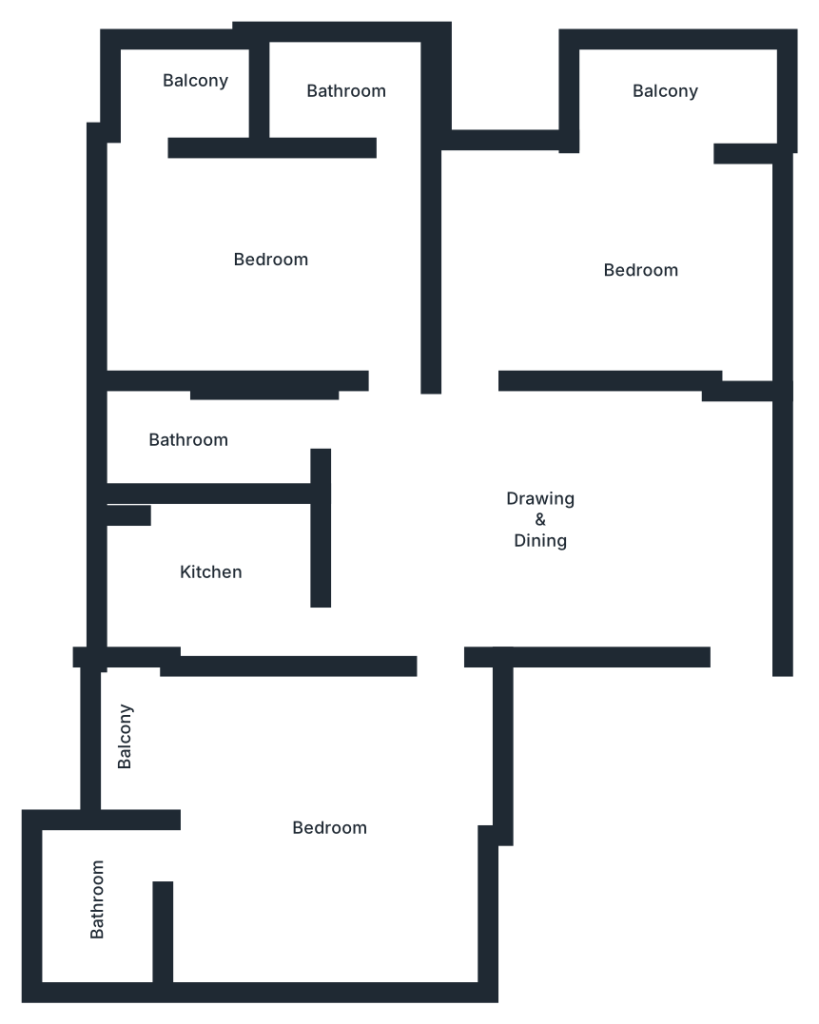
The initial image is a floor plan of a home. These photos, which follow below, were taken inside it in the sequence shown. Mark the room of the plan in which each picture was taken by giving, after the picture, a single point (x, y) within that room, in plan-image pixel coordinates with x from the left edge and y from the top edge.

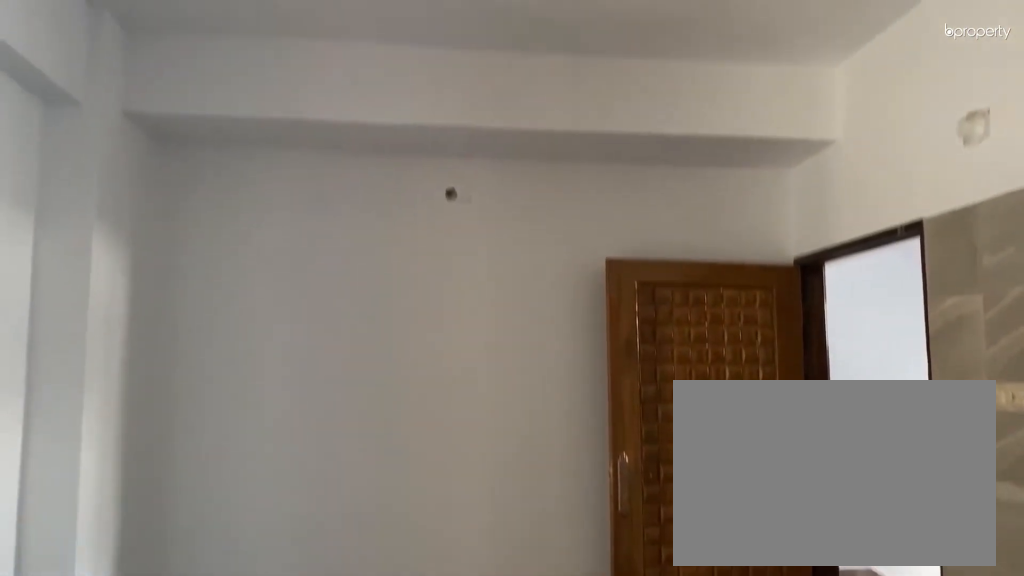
(543, 497)
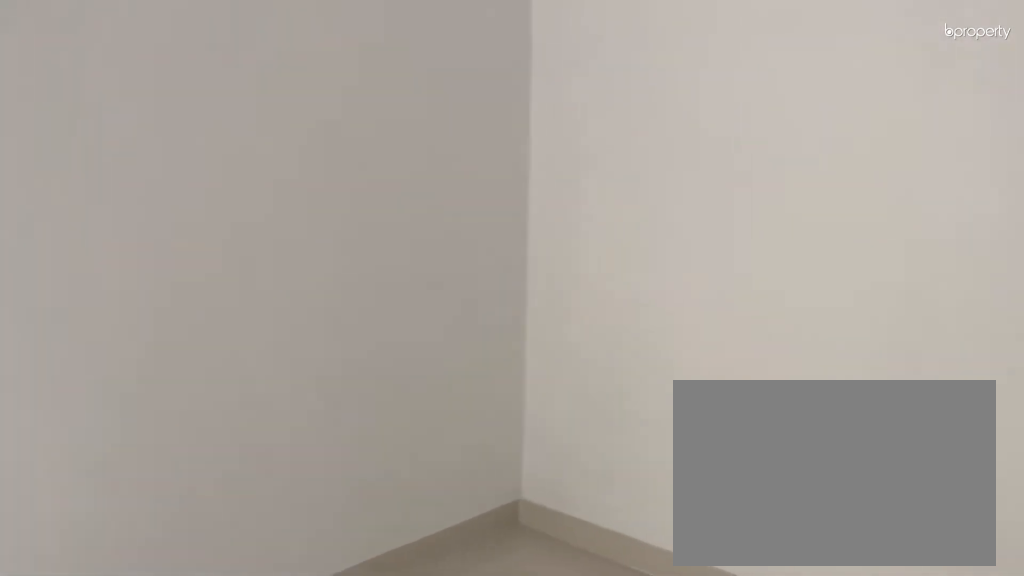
(647, 266)
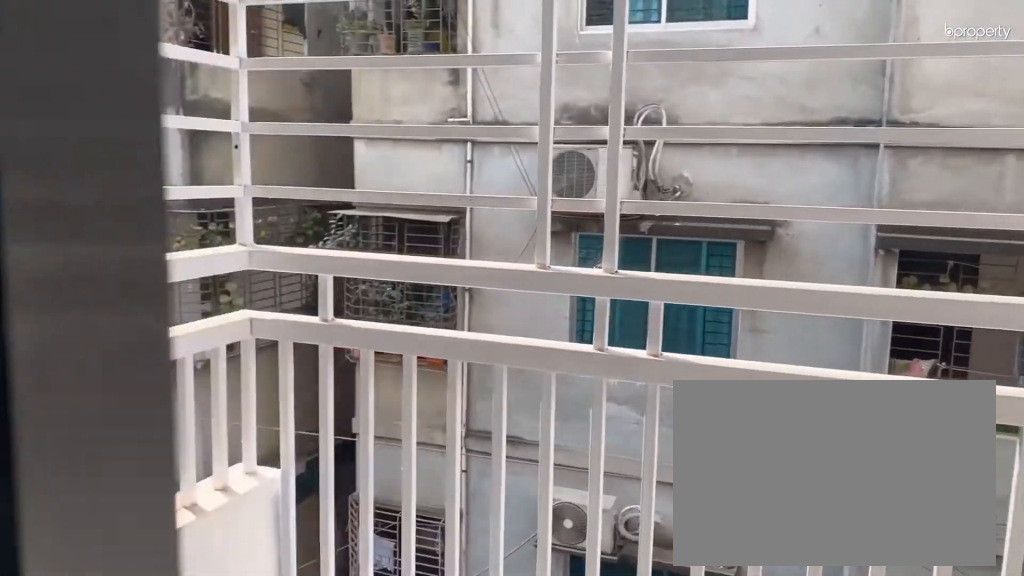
(668, 97)
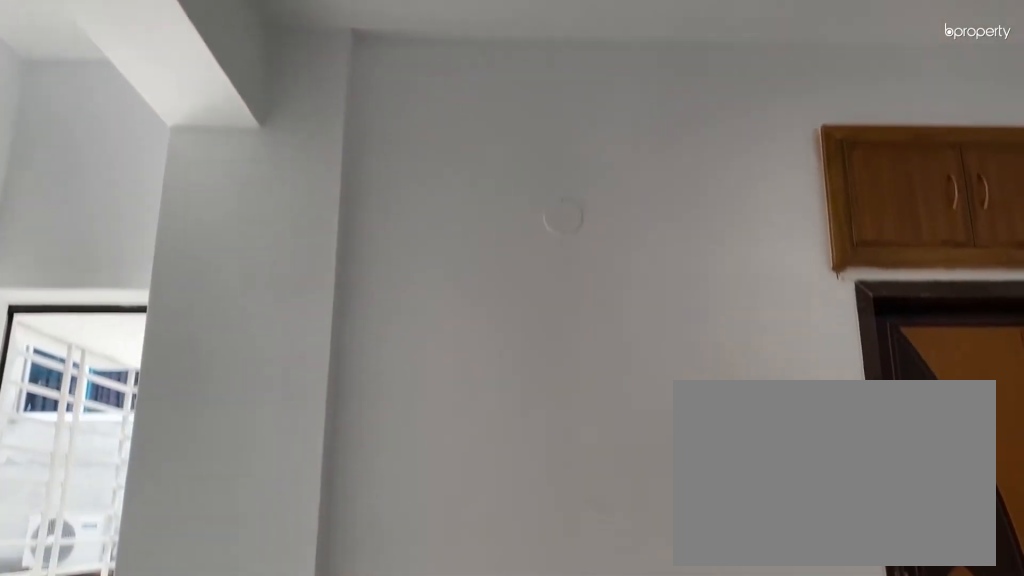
(280, 253)
